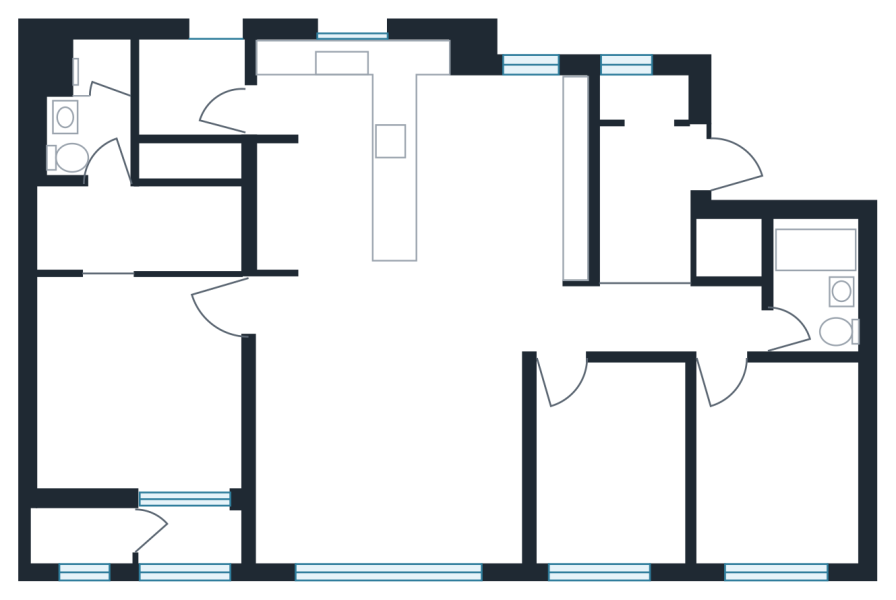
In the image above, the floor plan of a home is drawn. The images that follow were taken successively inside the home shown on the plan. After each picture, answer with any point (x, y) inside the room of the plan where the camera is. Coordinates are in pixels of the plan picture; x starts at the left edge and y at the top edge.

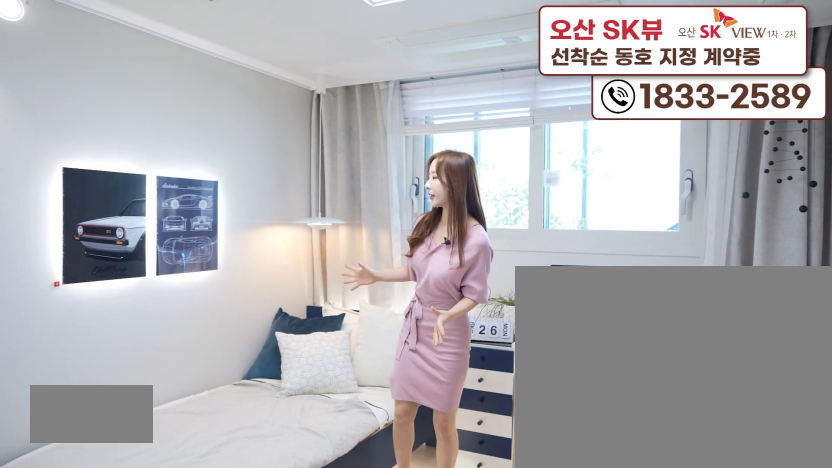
(769, 512)
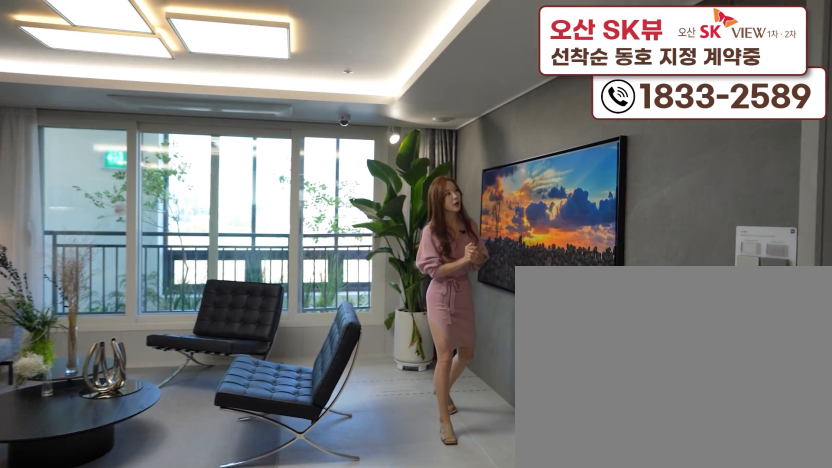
(393, 492)
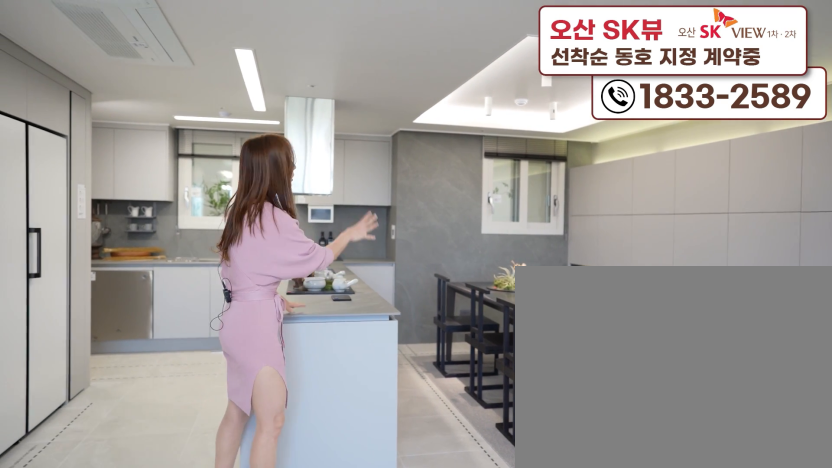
(357, 284)
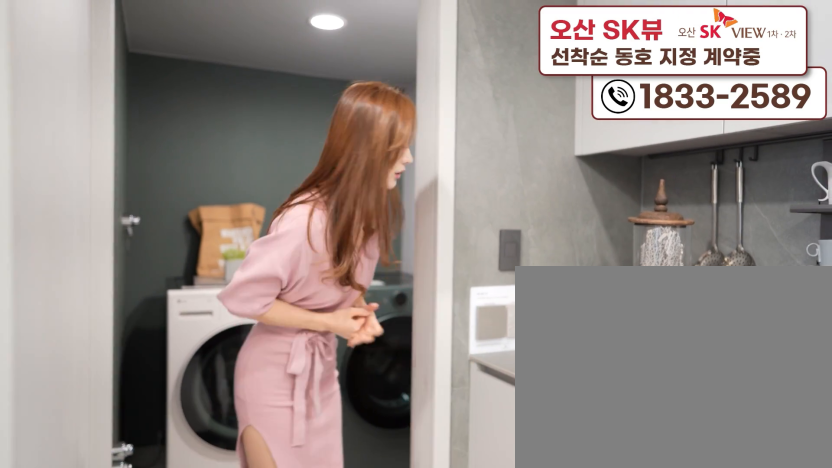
(357, 284)
